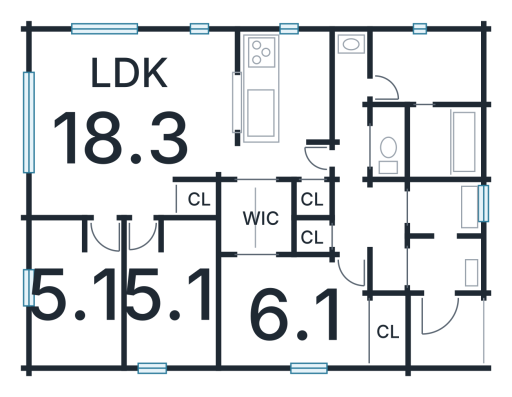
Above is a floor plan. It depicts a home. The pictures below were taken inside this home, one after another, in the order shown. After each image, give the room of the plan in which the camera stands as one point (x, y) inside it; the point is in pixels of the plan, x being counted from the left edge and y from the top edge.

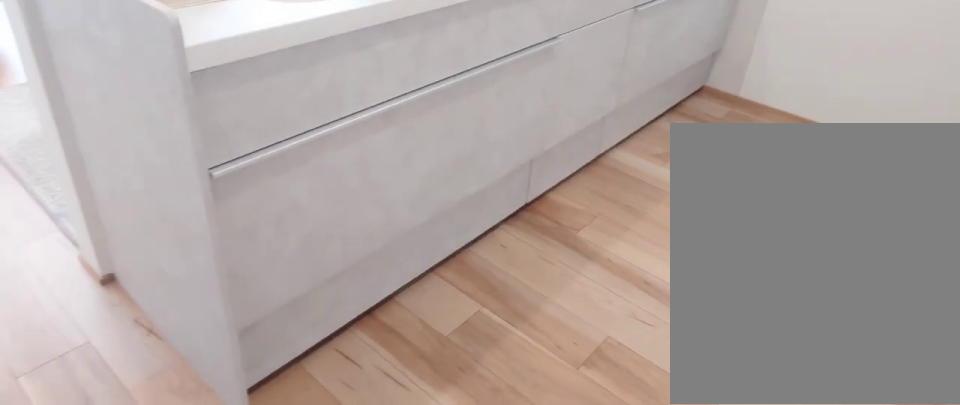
(281, 103)
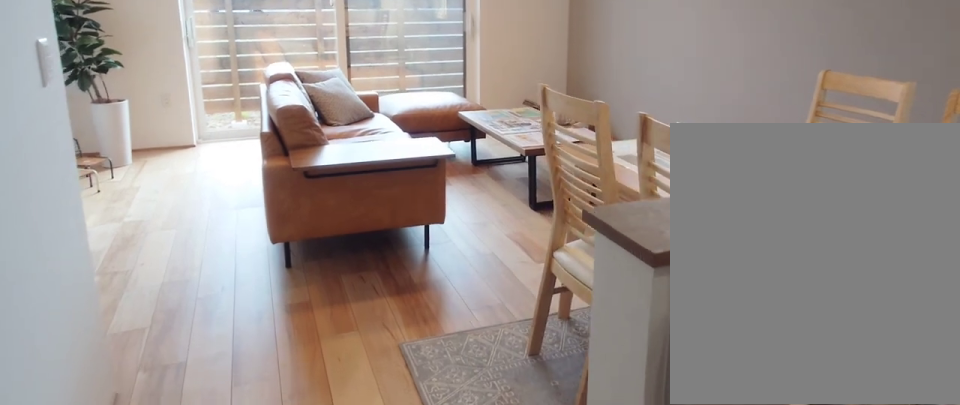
(117, 130)
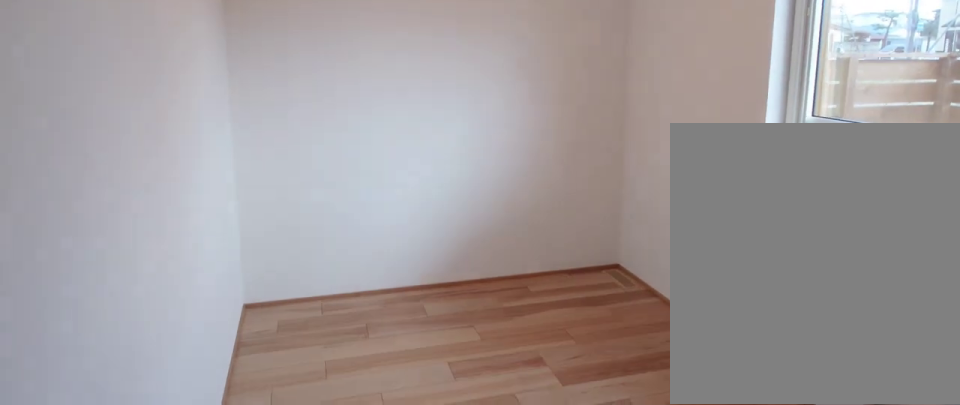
(71, 297)
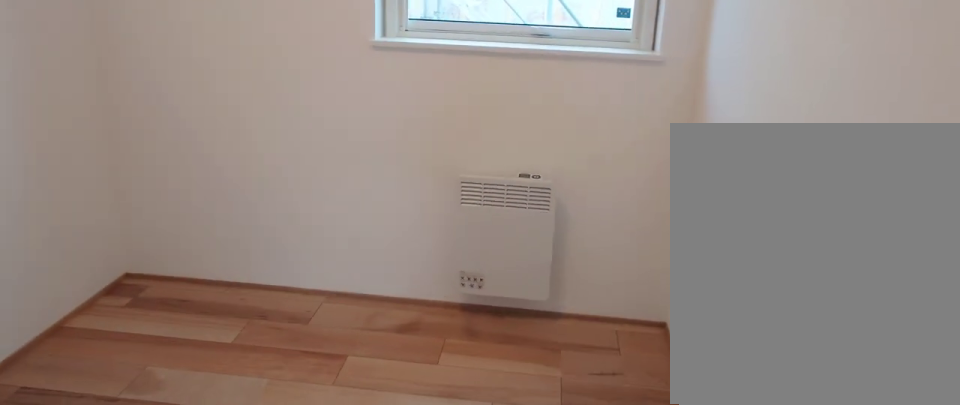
(167, 293)
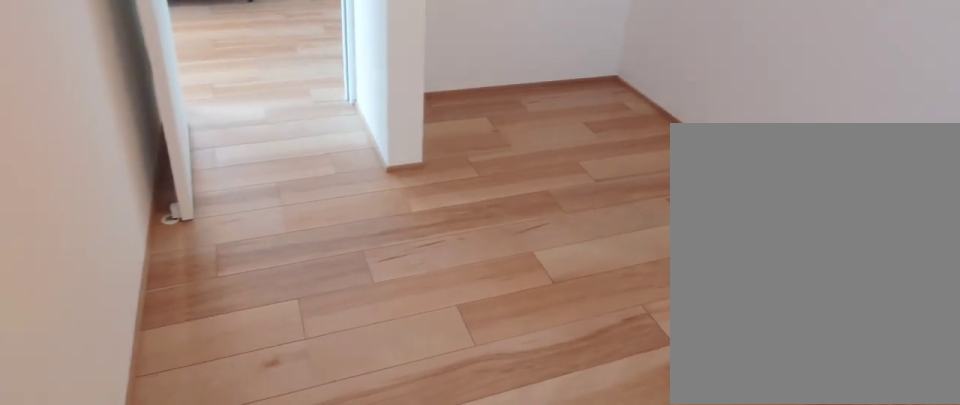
(167, 293)
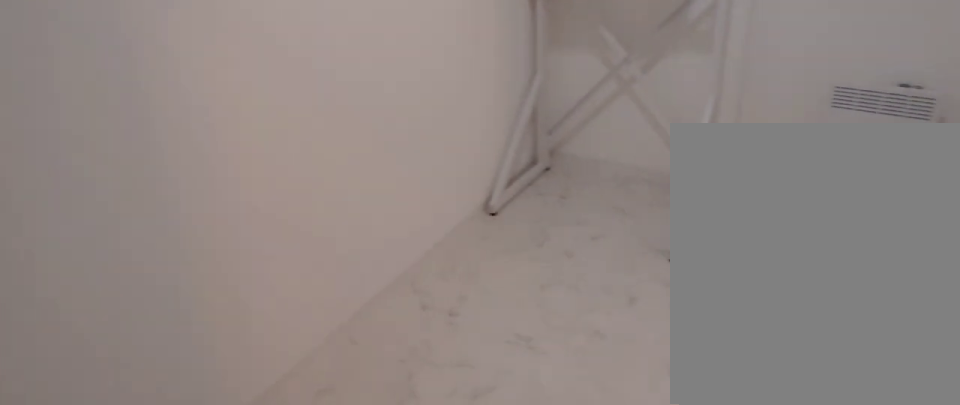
(420, 63)
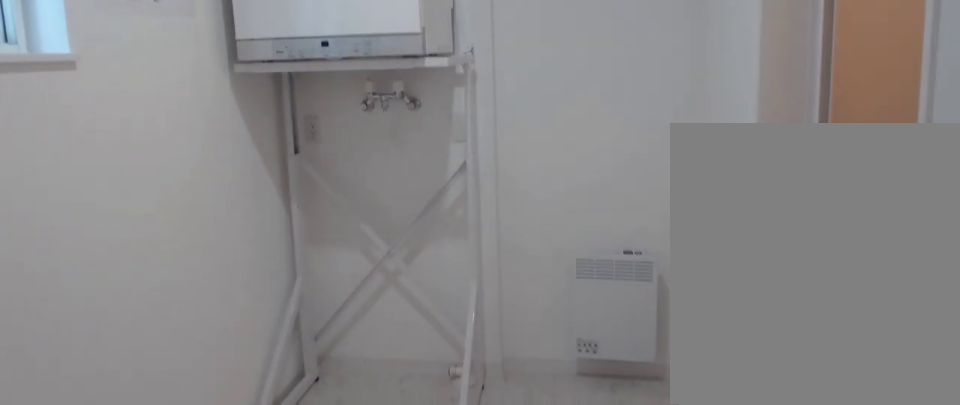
(420, 63)
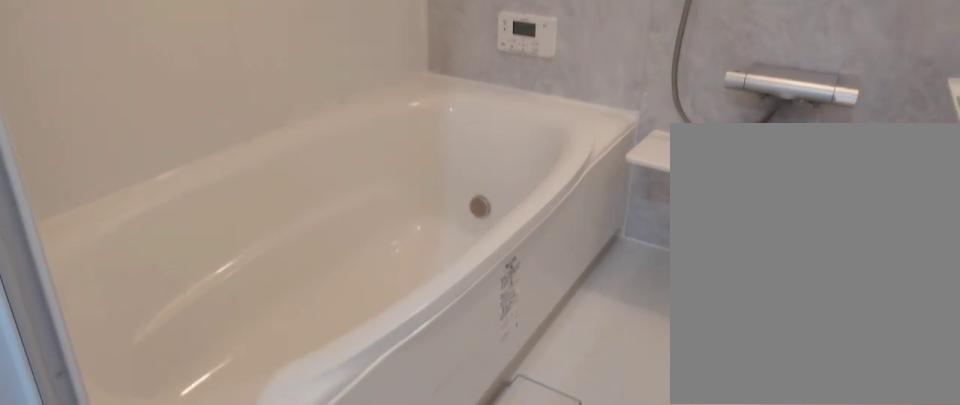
(442, 143)
